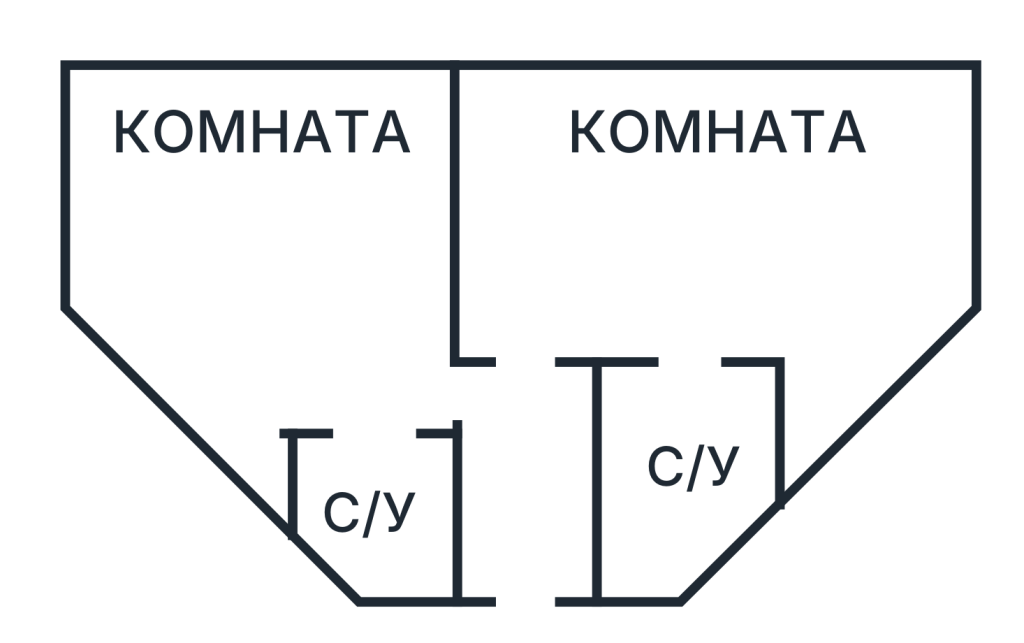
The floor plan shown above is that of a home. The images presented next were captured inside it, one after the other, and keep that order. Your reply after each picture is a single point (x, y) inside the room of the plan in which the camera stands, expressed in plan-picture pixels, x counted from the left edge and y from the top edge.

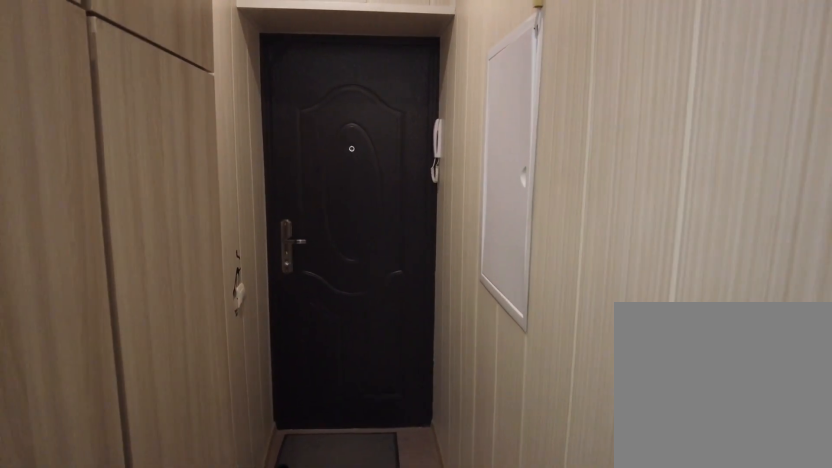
(537, 507)
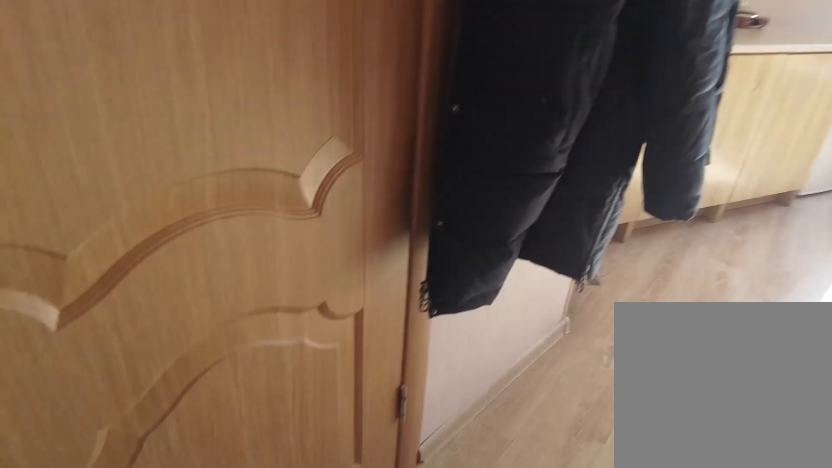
(345, 377)
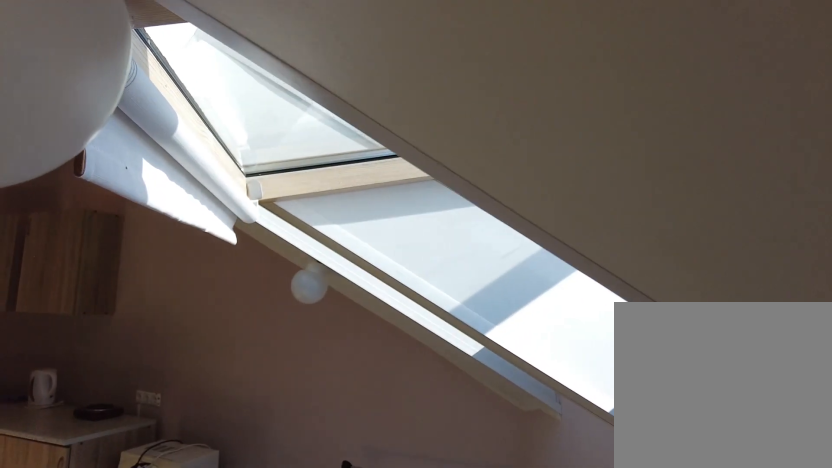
(379, 168)
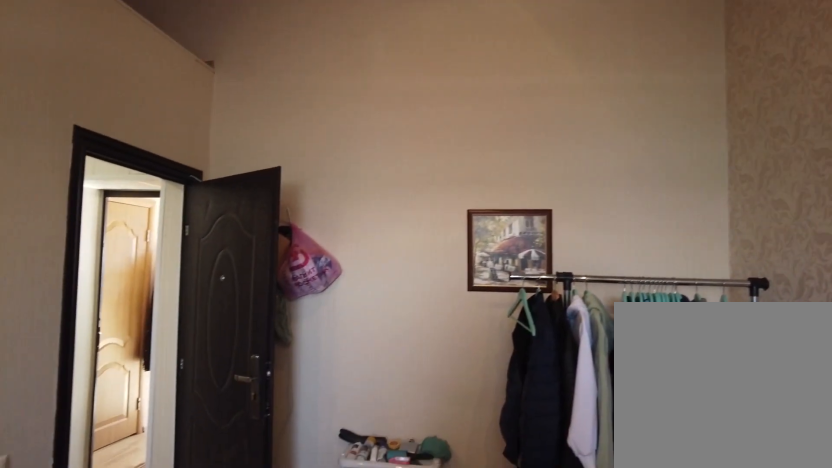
(697, 323)
